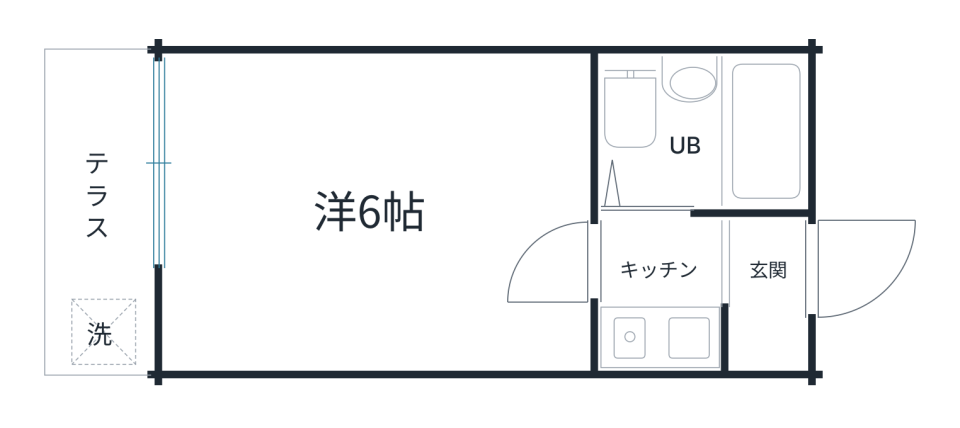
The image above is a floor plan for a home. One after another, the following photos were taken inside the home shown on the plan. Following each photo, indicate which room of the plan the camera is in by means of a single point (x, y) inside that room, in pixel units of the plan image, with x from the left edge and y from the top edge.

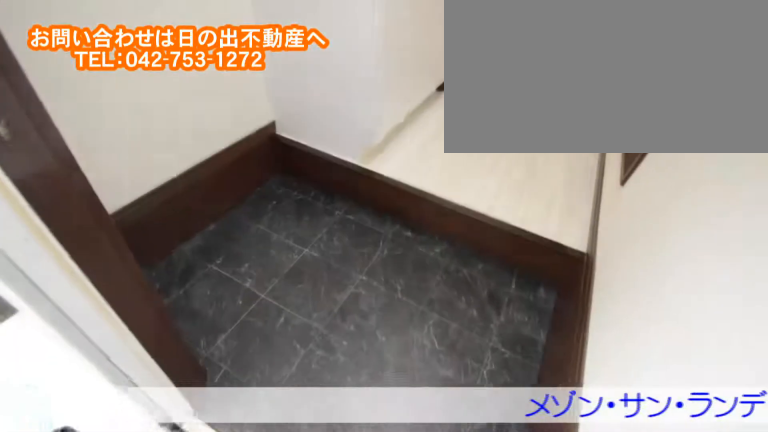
(735, 267)
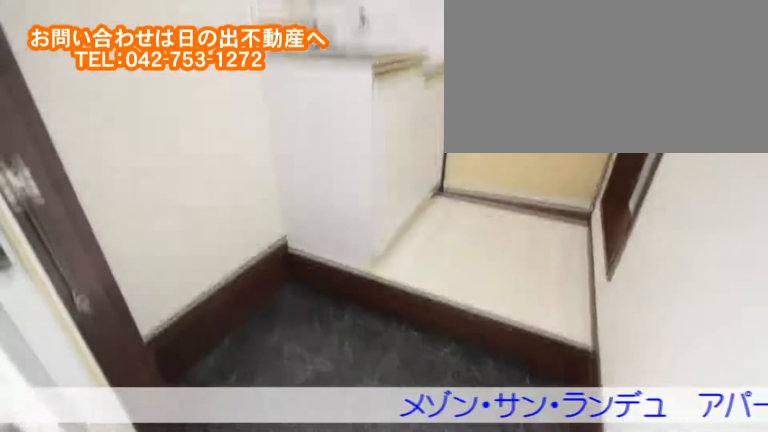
(735, 266)
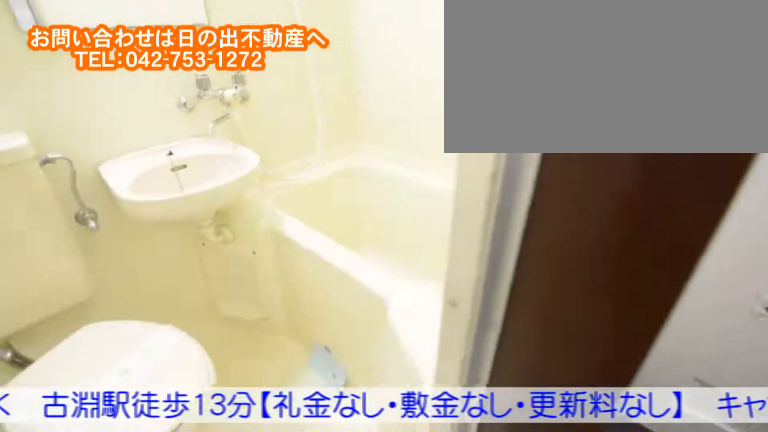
(747, 137)
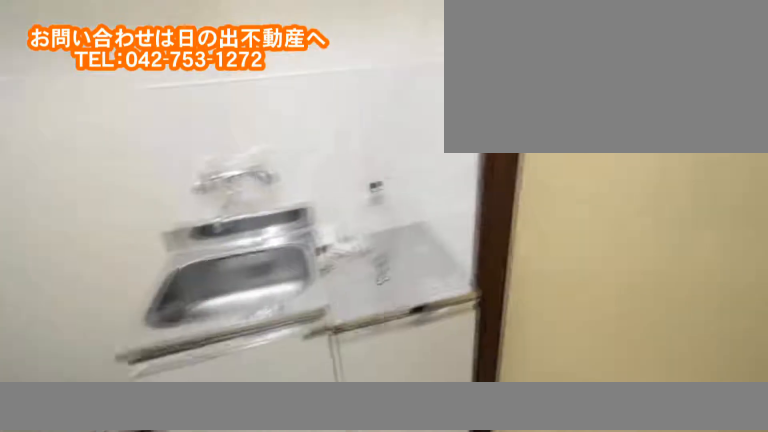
(661, 253)
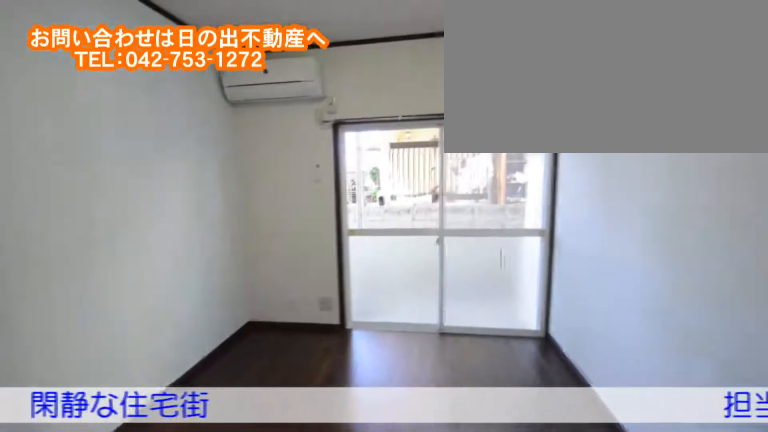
(261, 203)
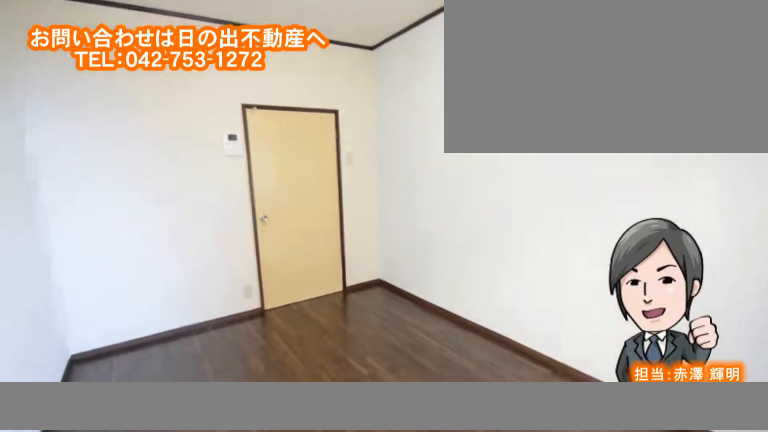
(261, 202)
